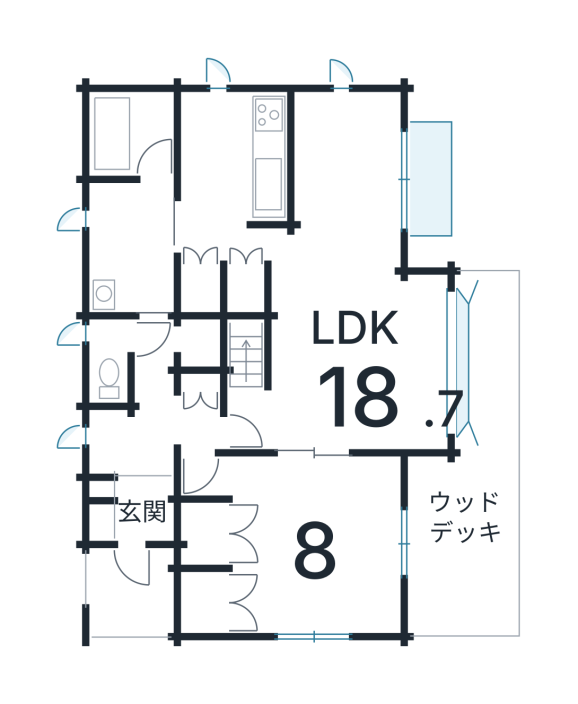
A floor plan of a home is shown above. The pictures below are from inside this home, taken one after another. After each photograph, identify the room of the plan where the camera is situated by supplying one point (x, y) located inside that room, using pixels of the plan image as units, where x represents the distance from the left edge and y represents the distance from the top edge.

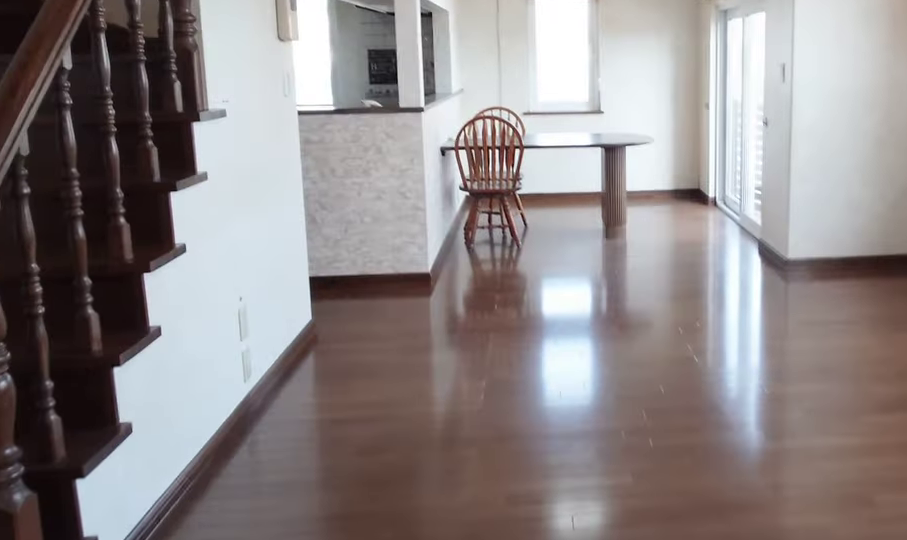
(360, 379)
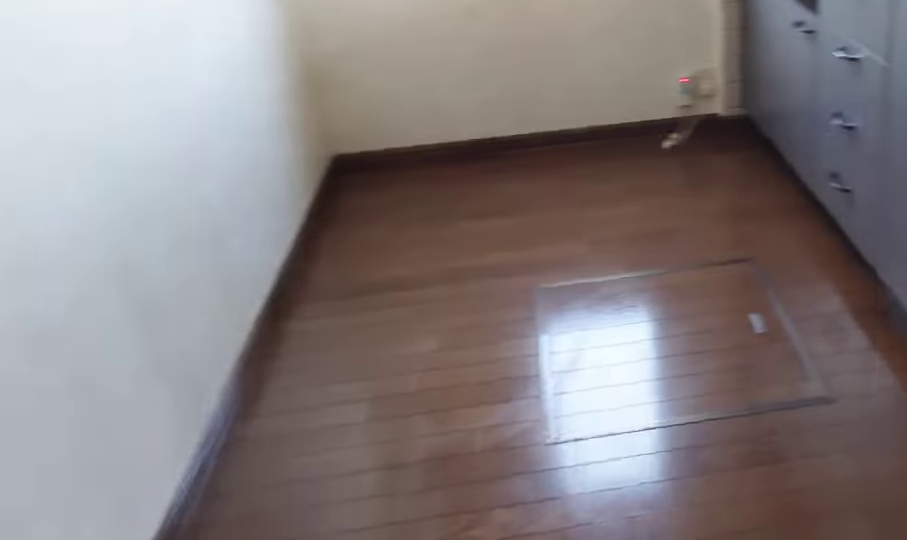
(219, 182)
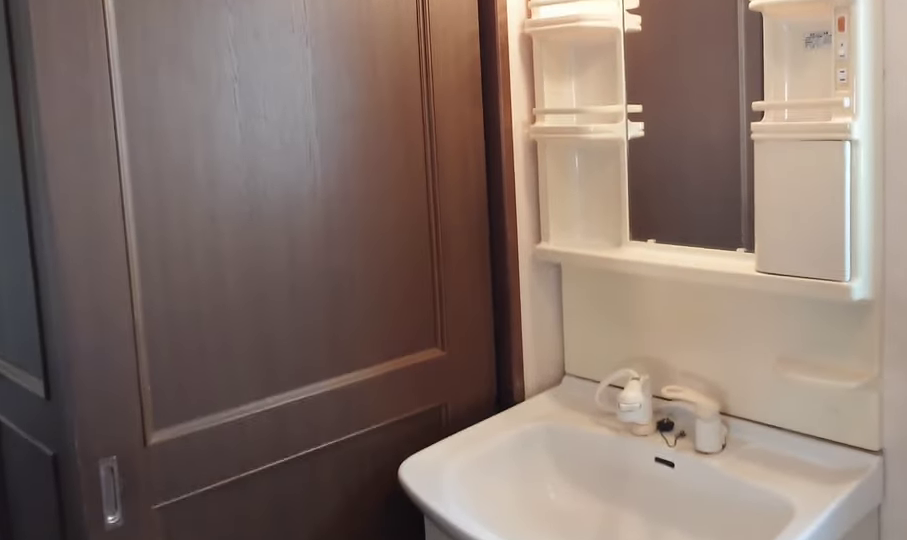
(132, 274)
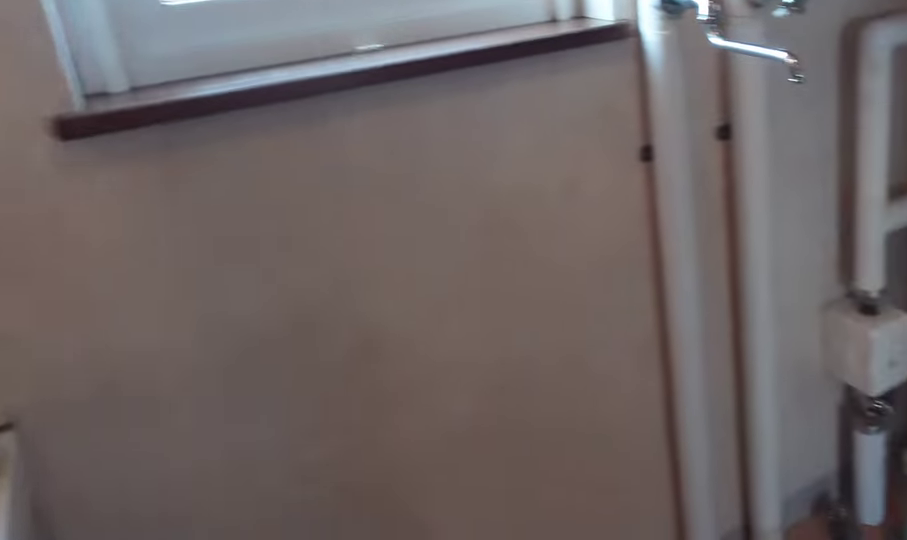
(132, 274)
